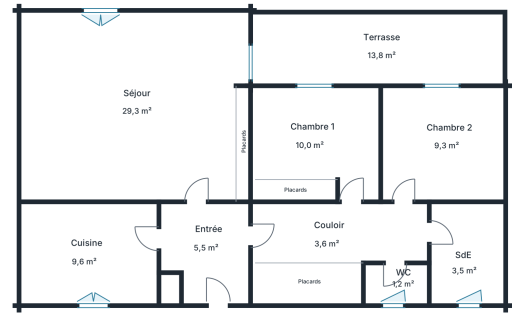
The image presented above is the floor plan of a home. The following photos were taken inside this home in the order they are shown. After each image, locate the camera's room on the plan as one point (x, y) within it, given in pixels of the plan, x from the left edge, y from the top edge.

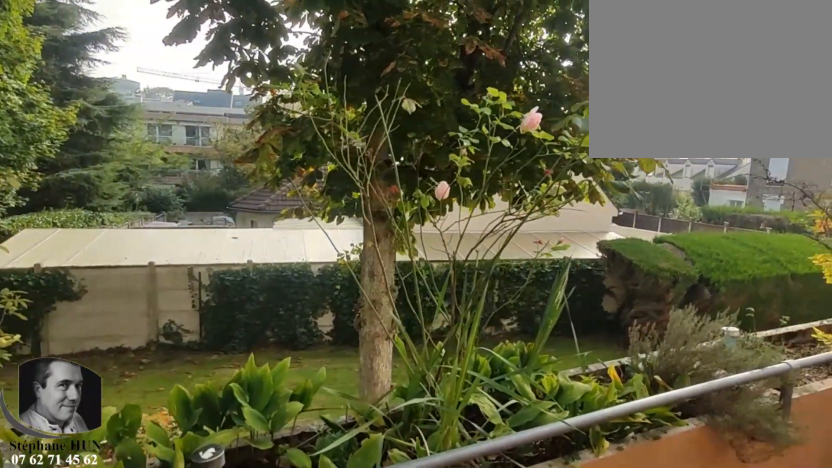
(380, 45)
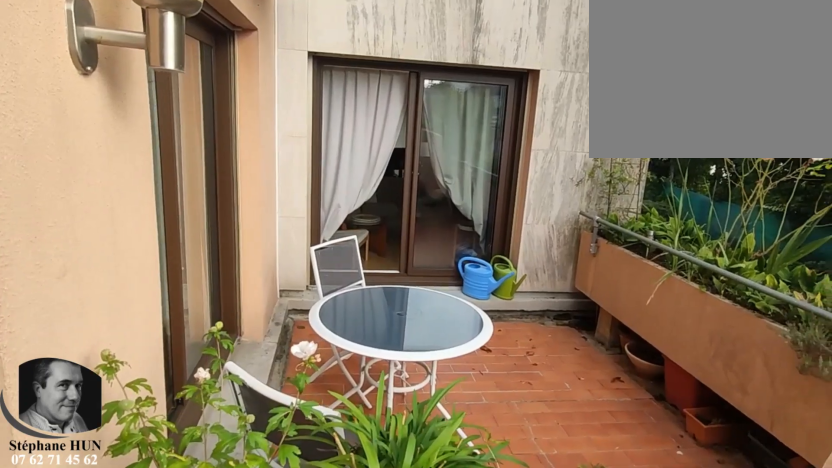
(380, 45)
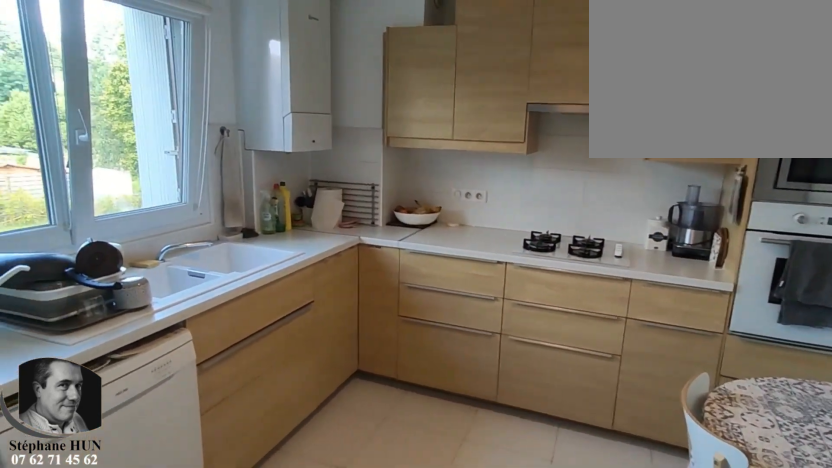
(88, 252)
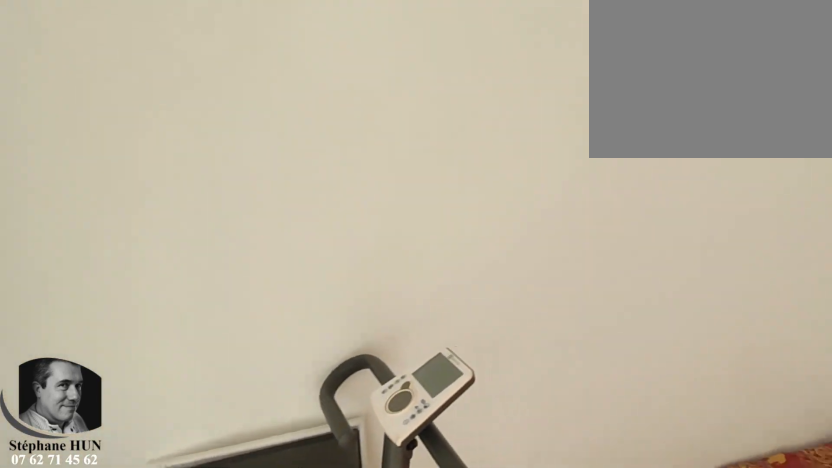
(443, 145)
